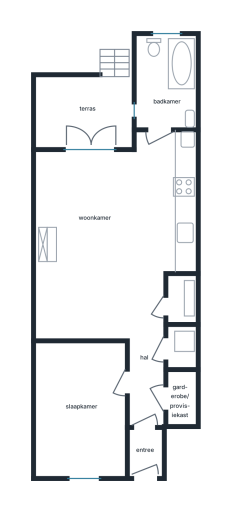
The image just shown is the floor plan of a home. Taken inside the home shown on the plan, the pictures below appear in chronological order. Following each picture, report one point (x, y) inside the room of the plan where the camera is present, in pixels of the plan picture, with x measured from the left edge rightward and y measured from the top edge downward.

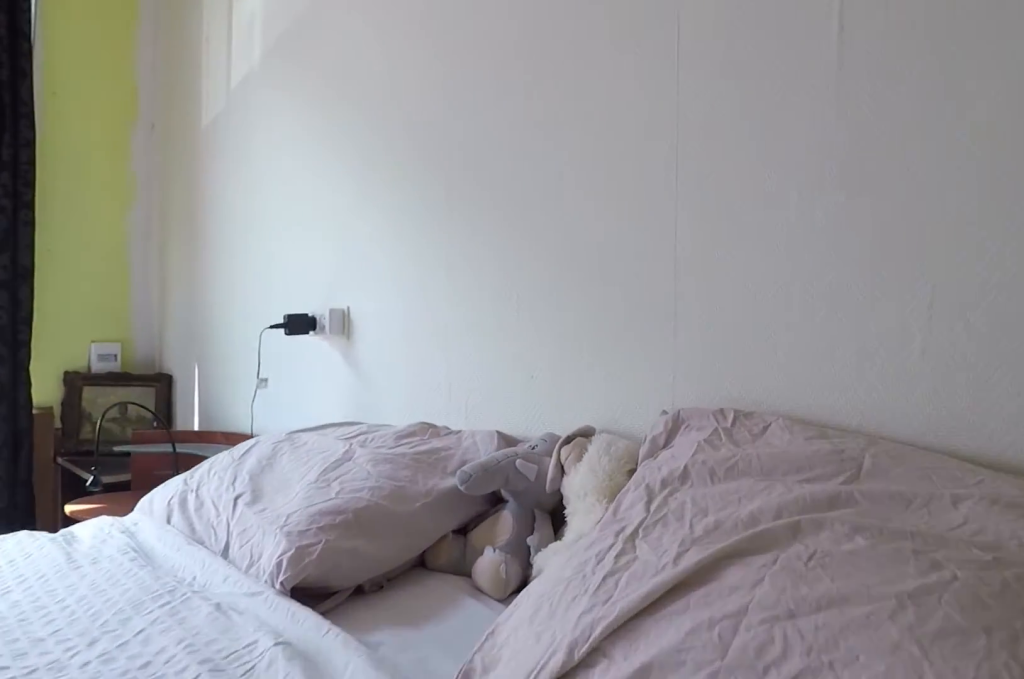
(81, 408)
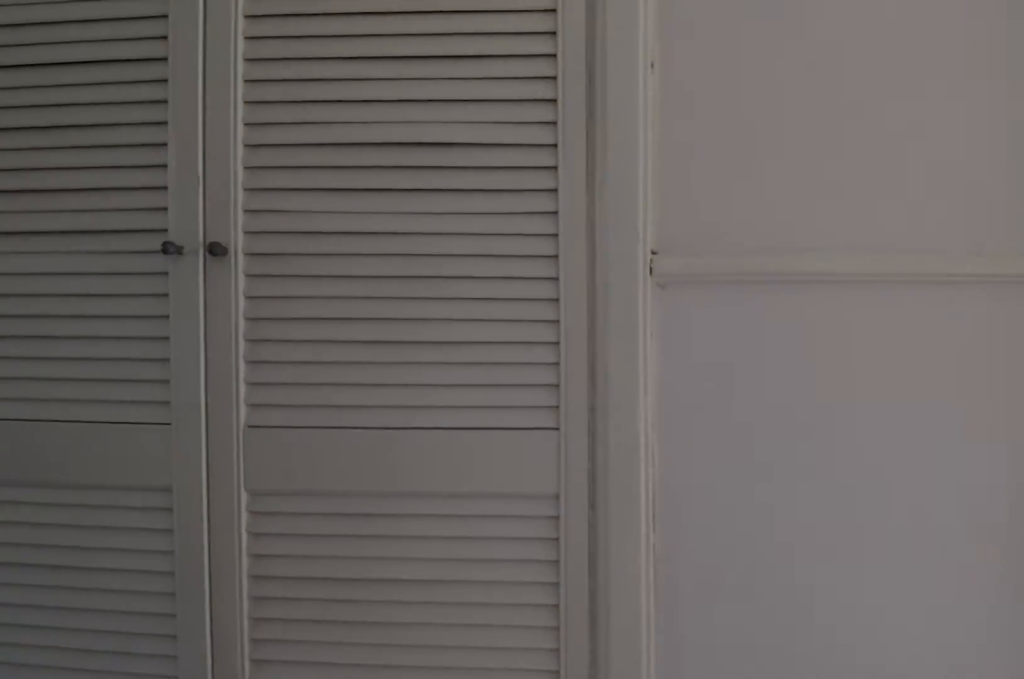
(146, 406)
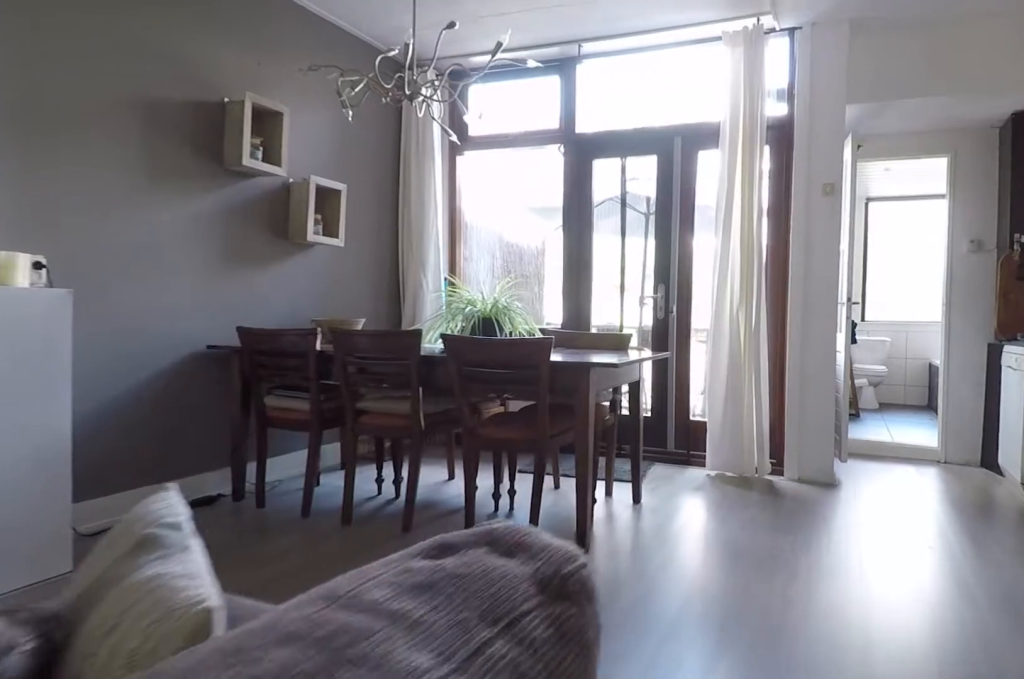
(100, 307)
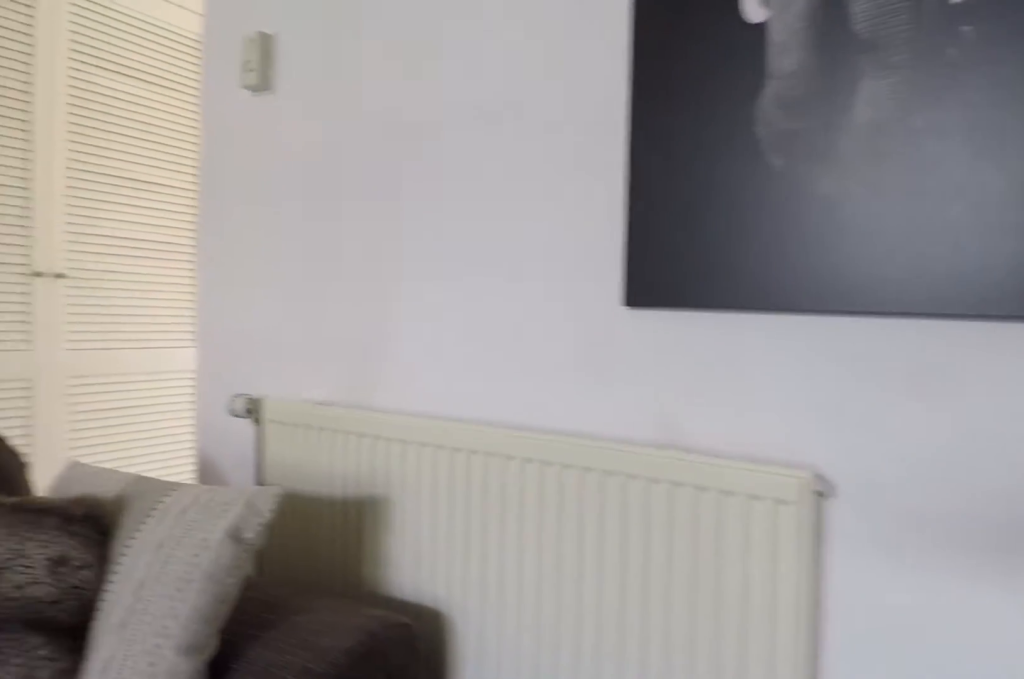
(100, 307)
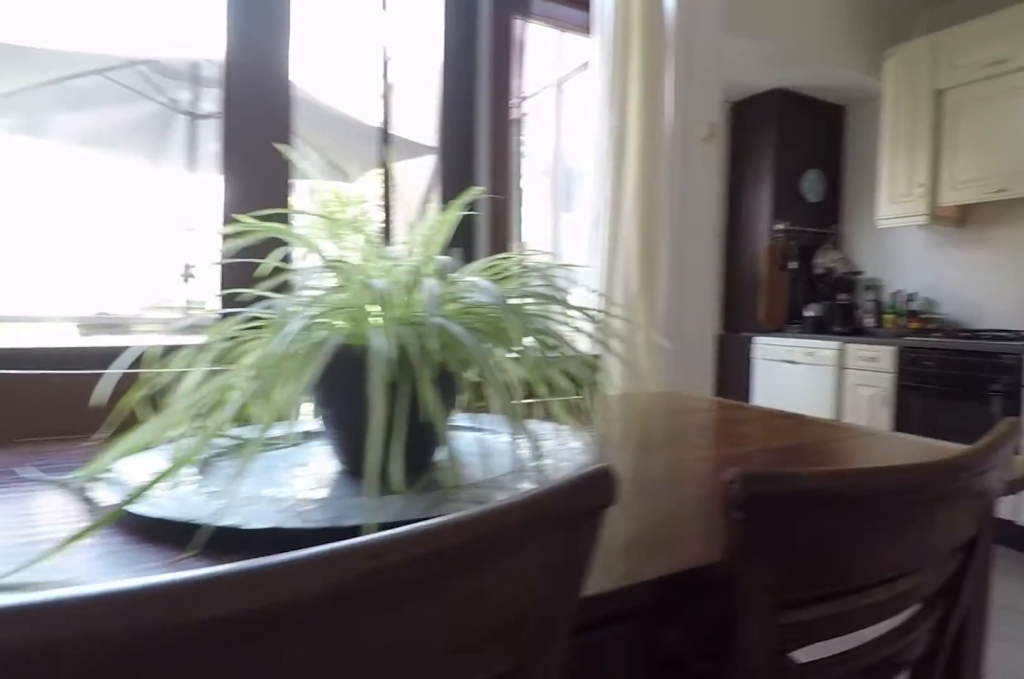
(120, 208)
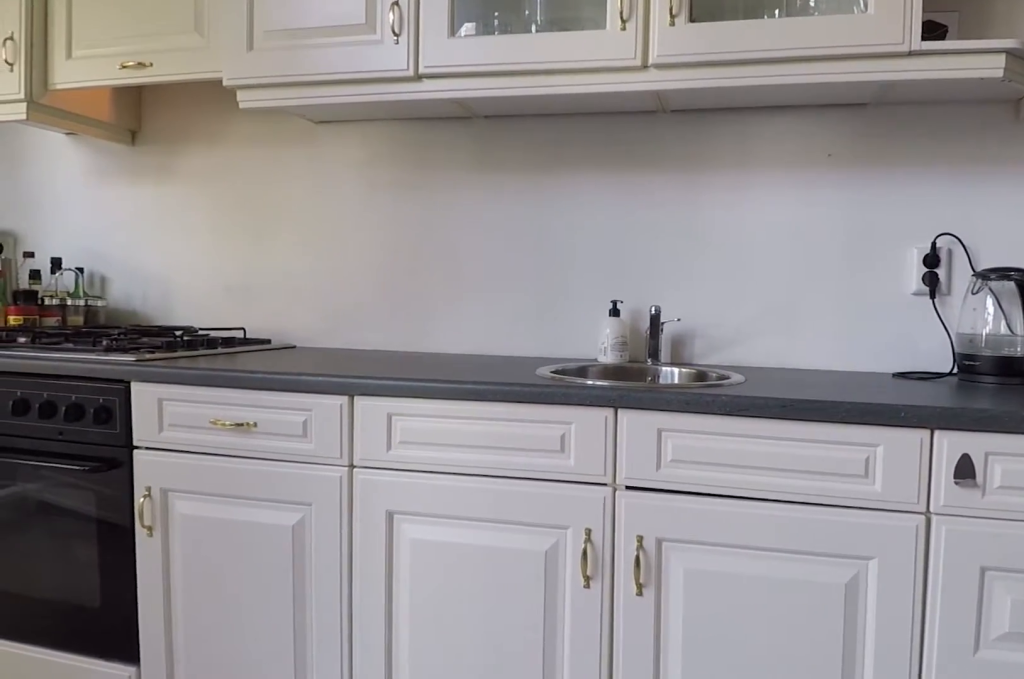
(120, 208)
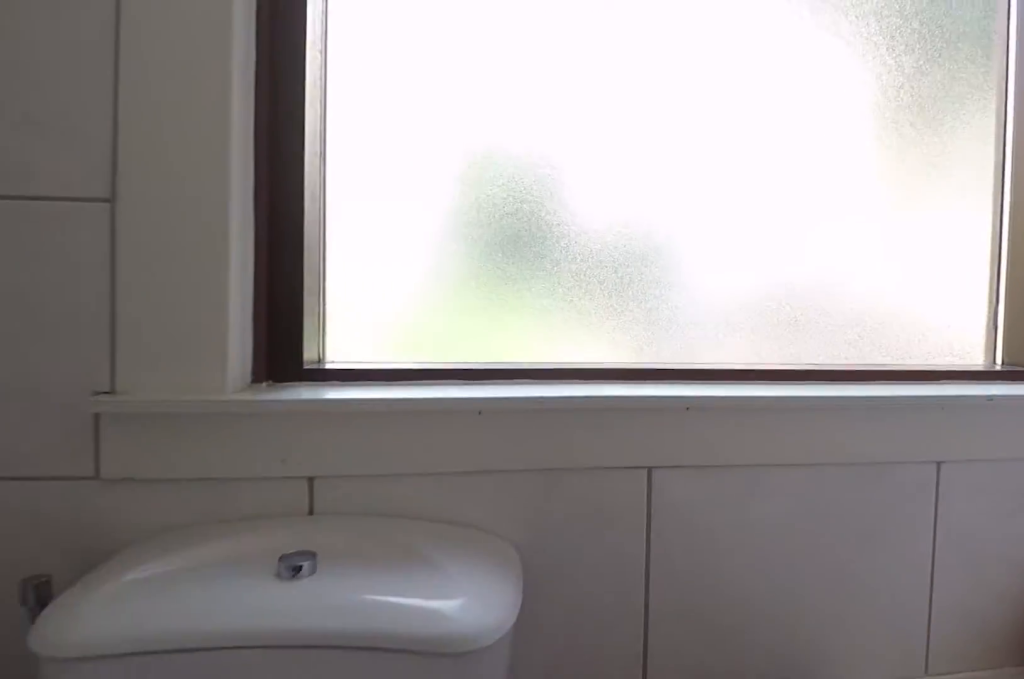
(168, 83)
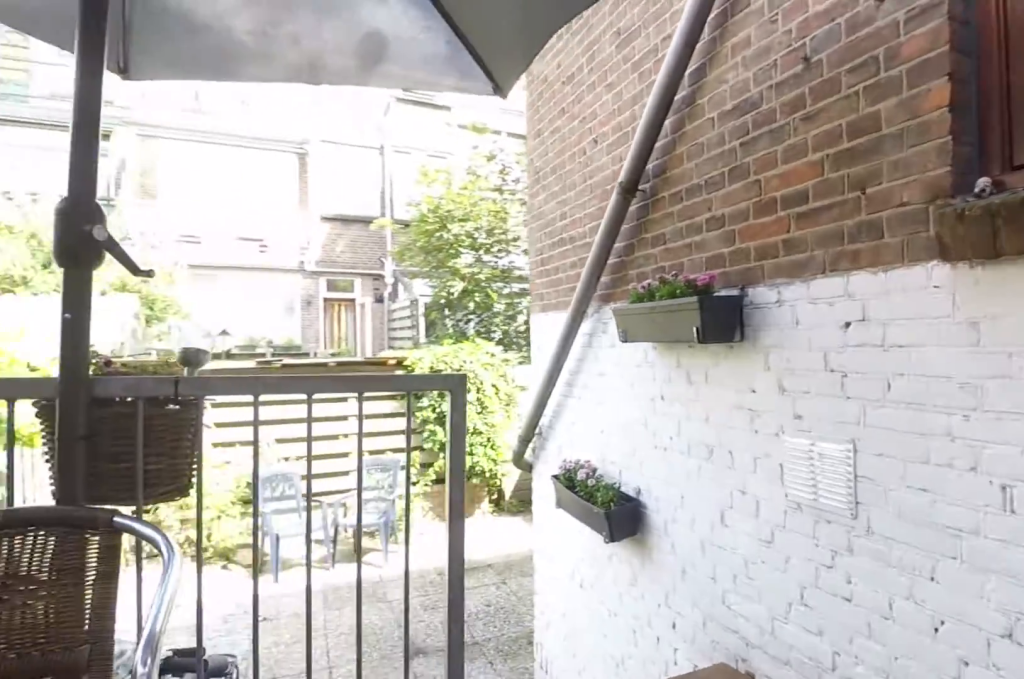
(84, 112)
